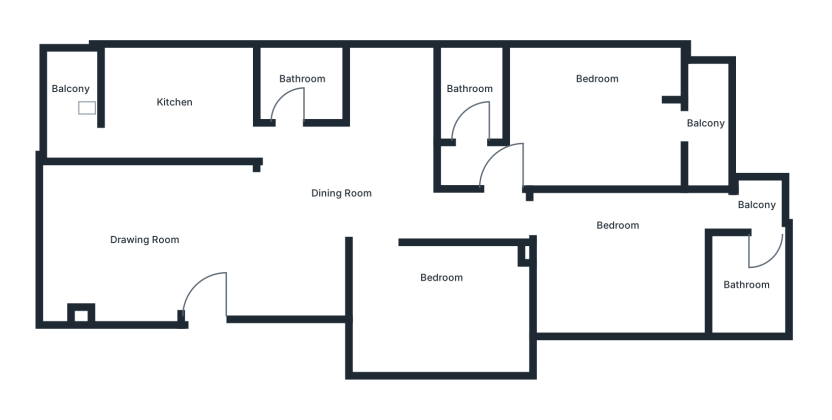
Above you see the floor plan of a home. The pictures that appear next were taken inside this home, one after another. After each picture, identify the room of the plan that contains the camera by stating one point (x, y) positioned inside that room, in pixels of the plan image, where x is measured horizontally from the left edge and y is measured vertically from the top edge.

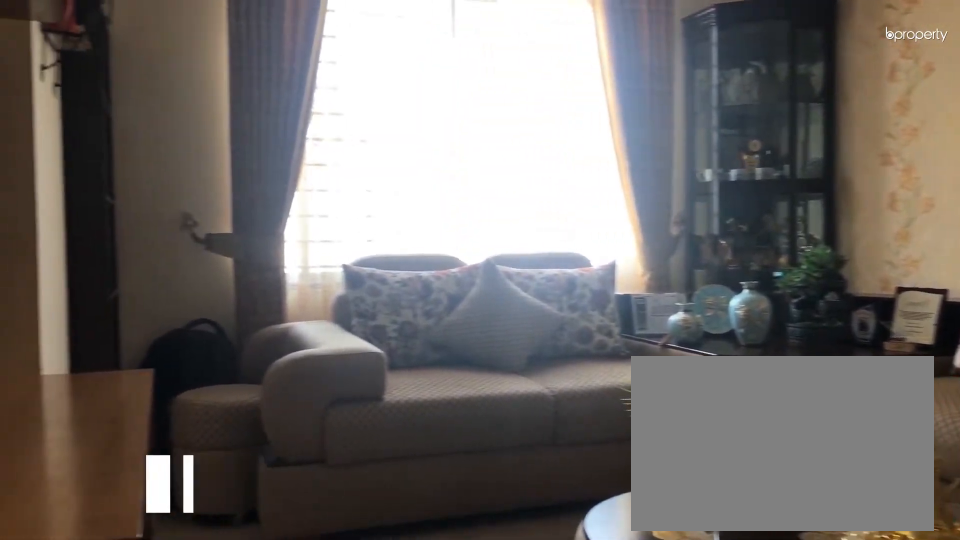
(148, 243)
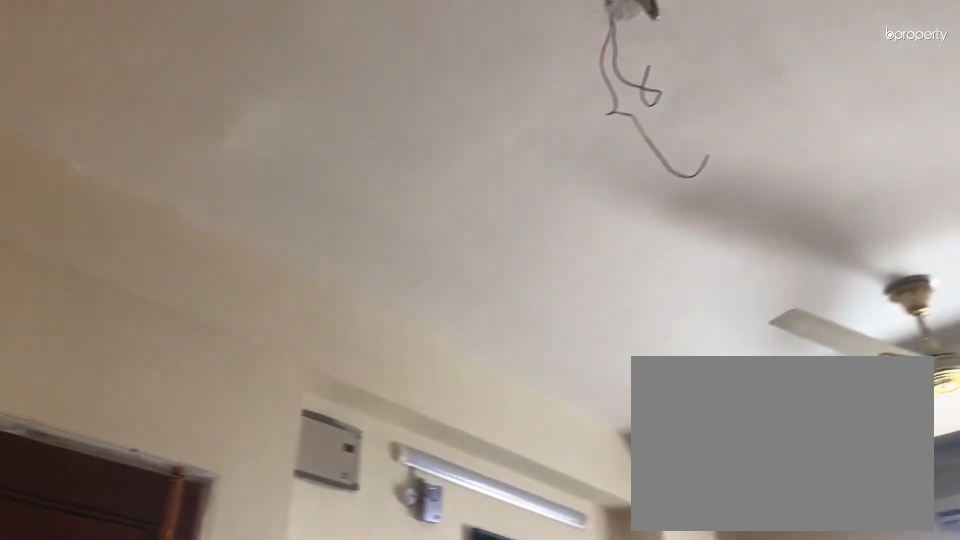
(148, 243)
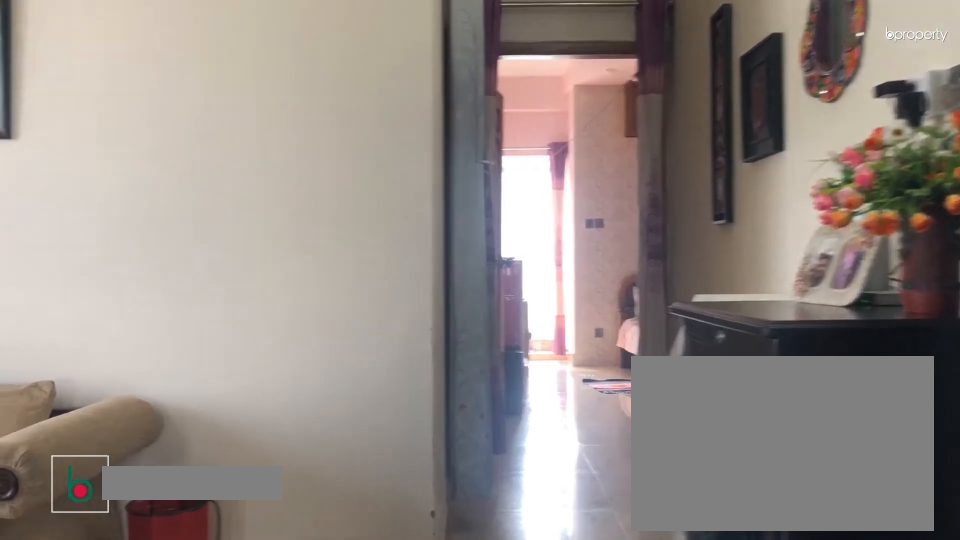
(340, 192)
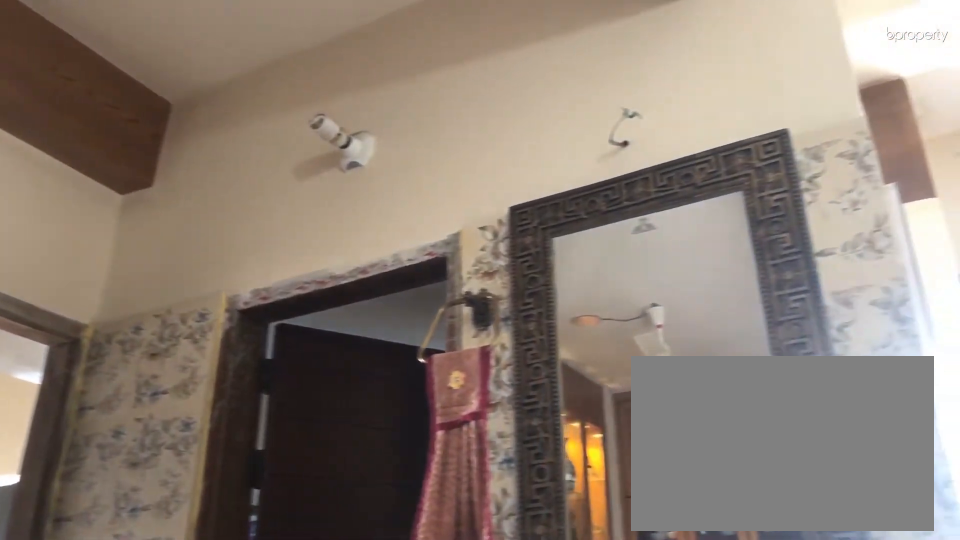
(340, 191)
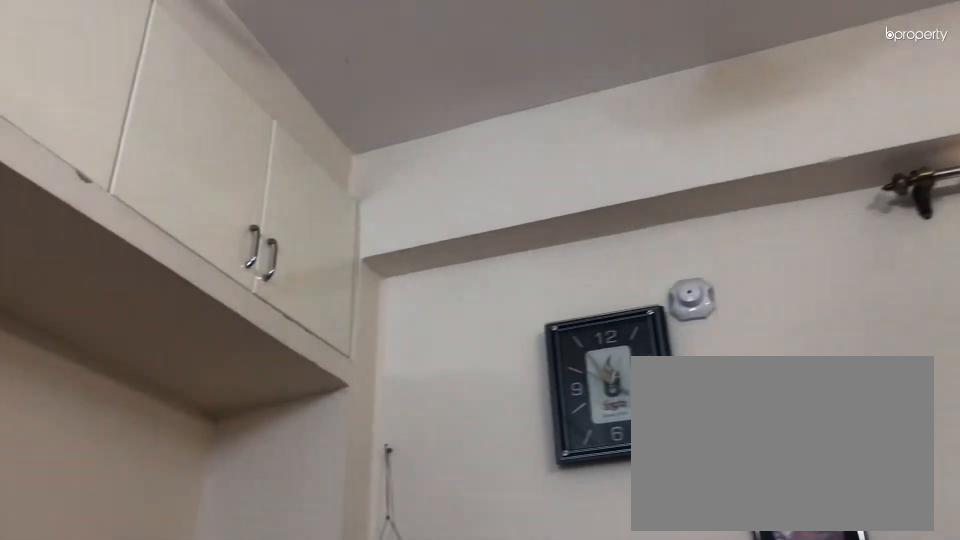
(444, 310)
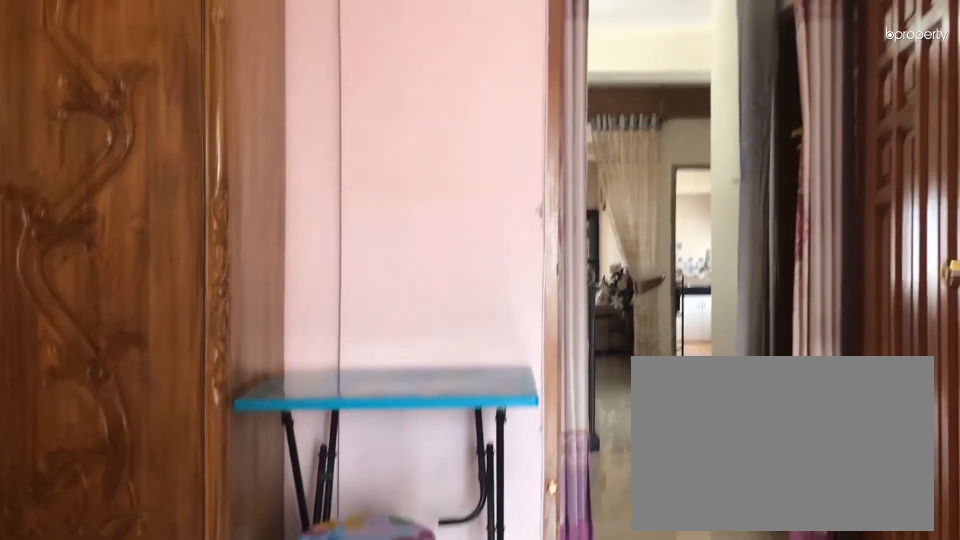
(617, 268)
